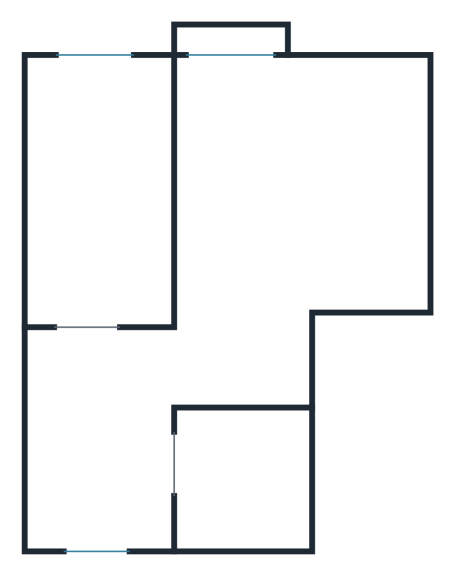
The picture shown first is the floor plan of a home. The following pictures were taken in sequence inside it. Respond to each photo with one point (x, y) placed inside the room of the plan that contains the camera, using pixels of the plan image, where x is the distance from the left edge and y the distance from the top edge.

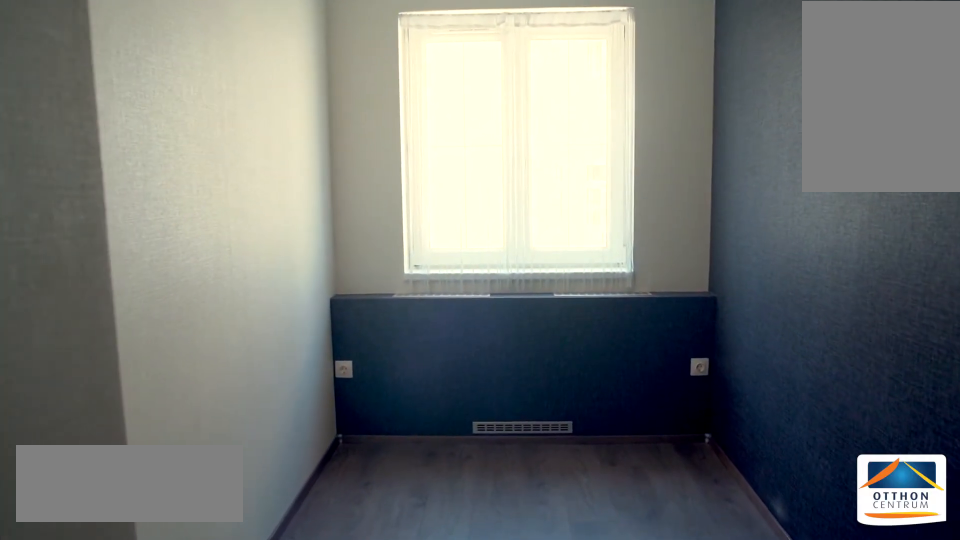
(99, 201)
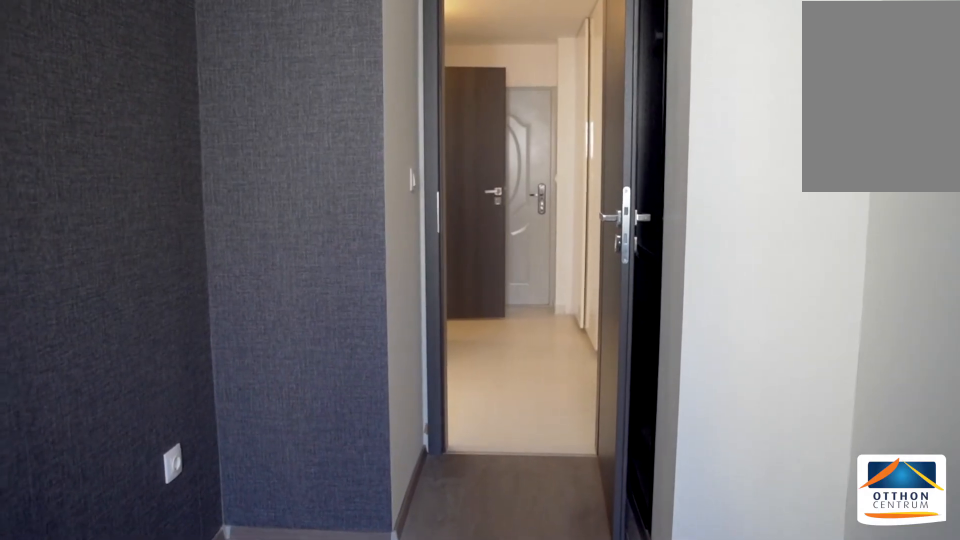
(98, 201)
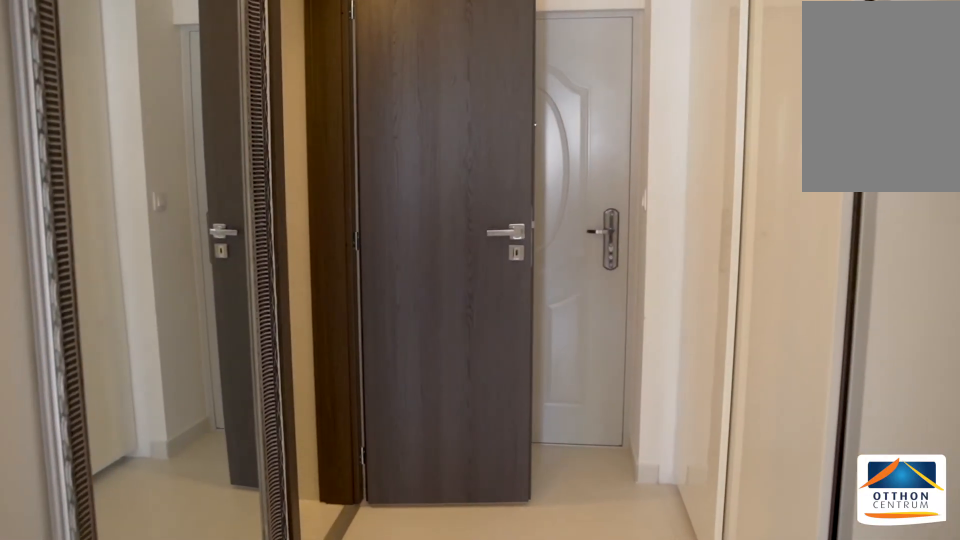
(99, 439)
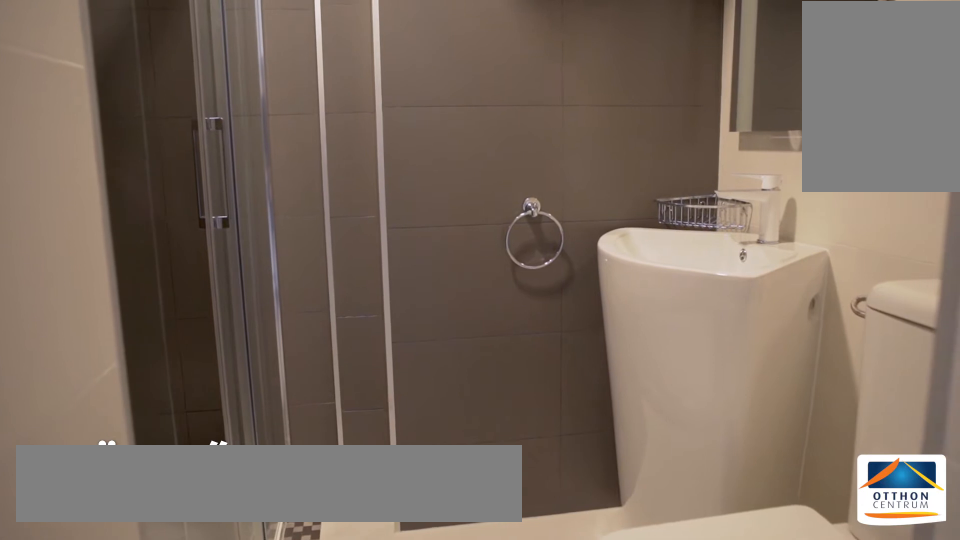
(243, 477)
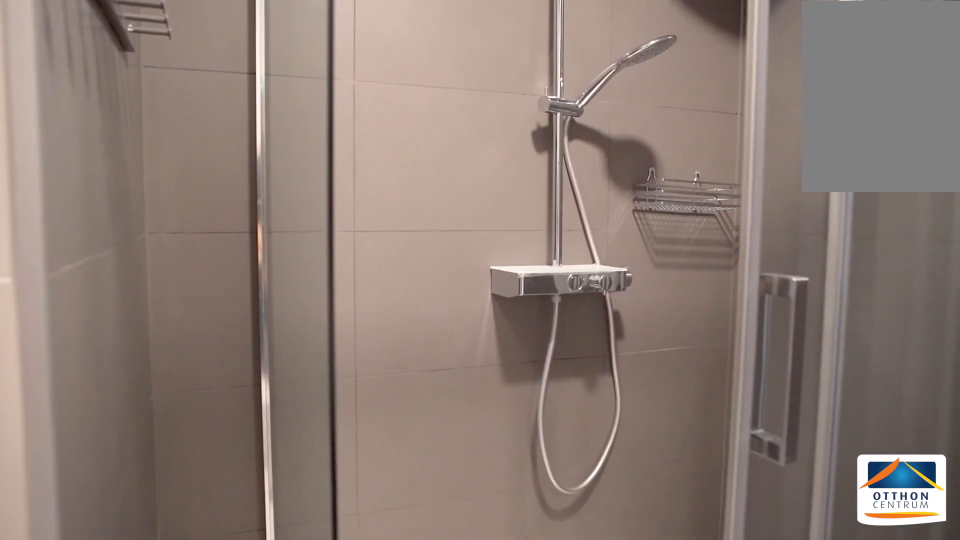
(243, 477)
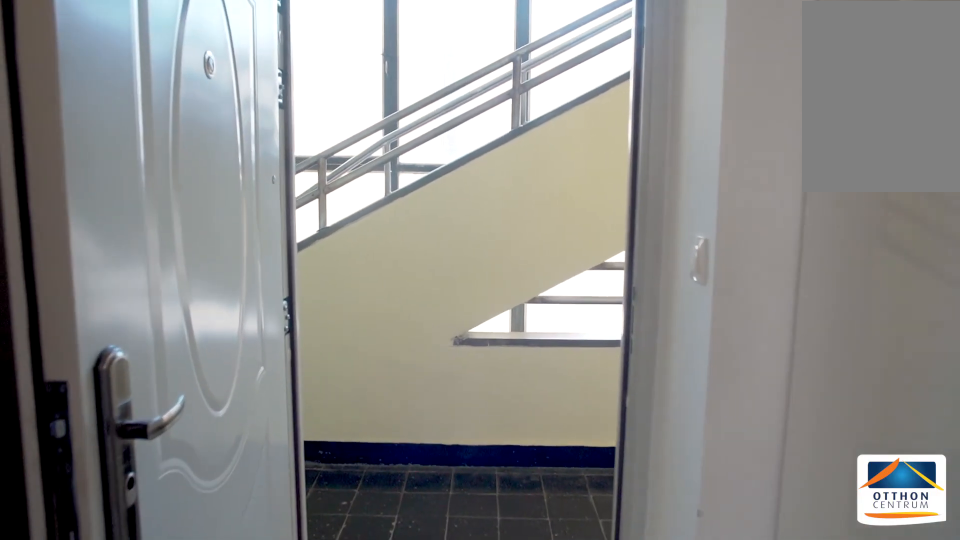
(94, 455)
